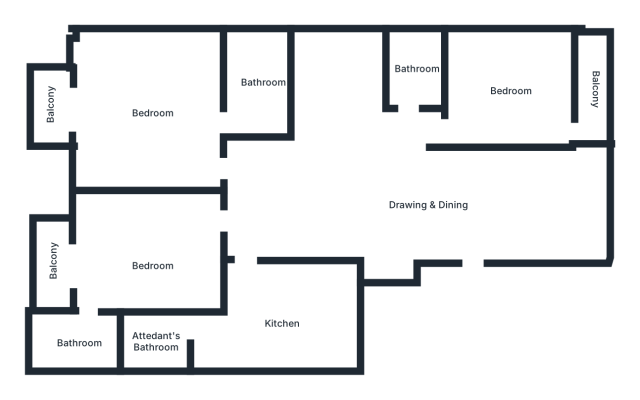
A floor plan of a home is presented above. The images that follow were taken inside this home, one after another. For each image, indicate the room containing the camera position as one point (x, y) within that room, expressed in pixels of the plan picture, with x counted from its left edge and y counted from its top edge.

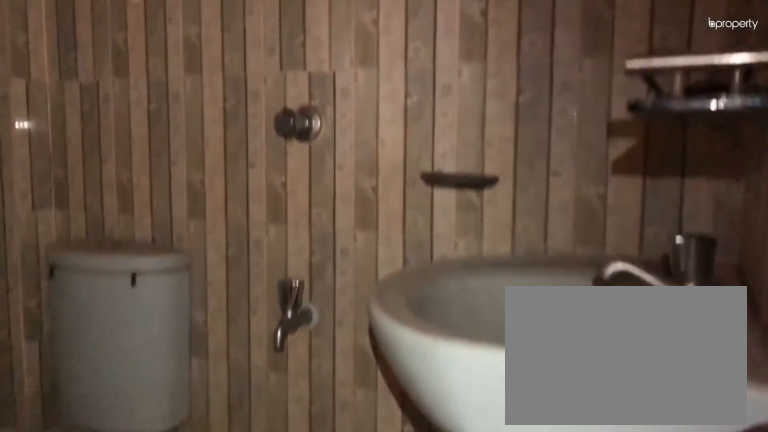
(416, 70)
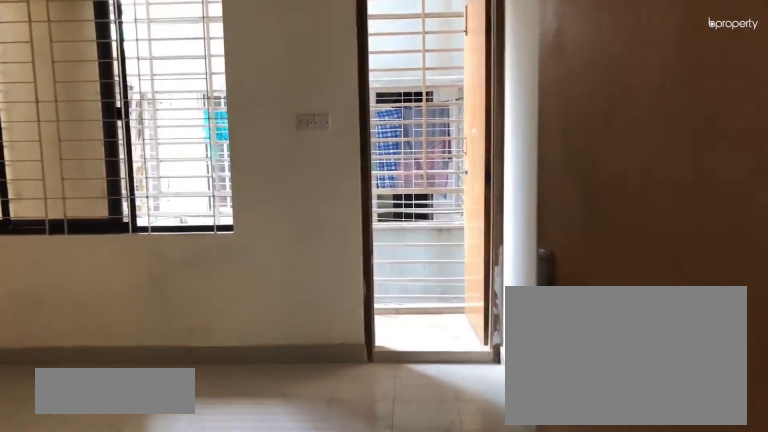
(508, 95)
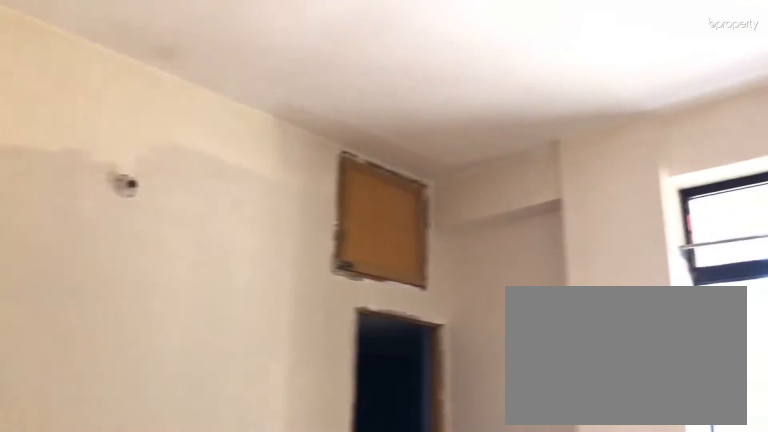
(153, 266)
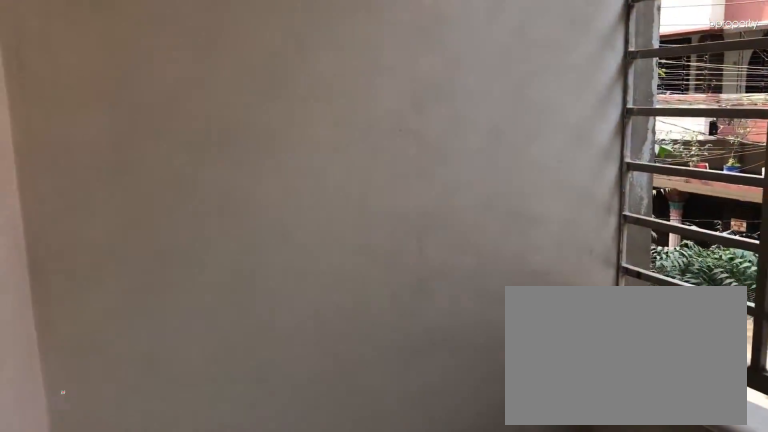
(57, 265)
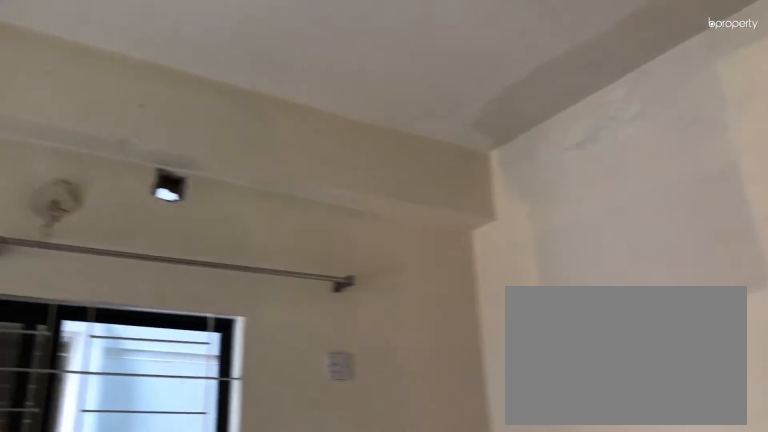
(152, 112)
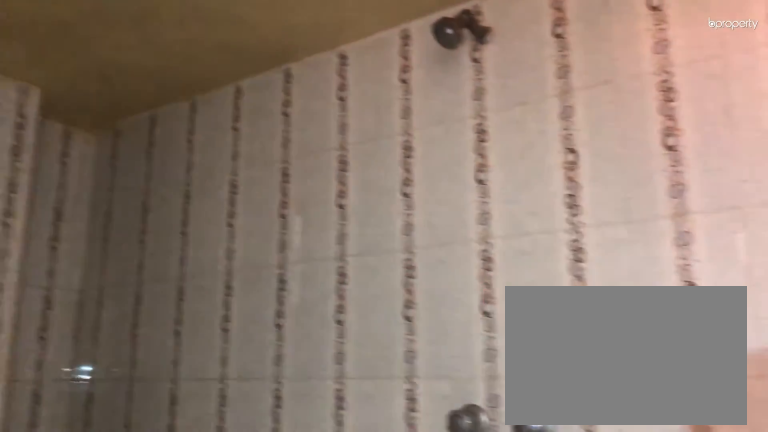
(260, 81)
